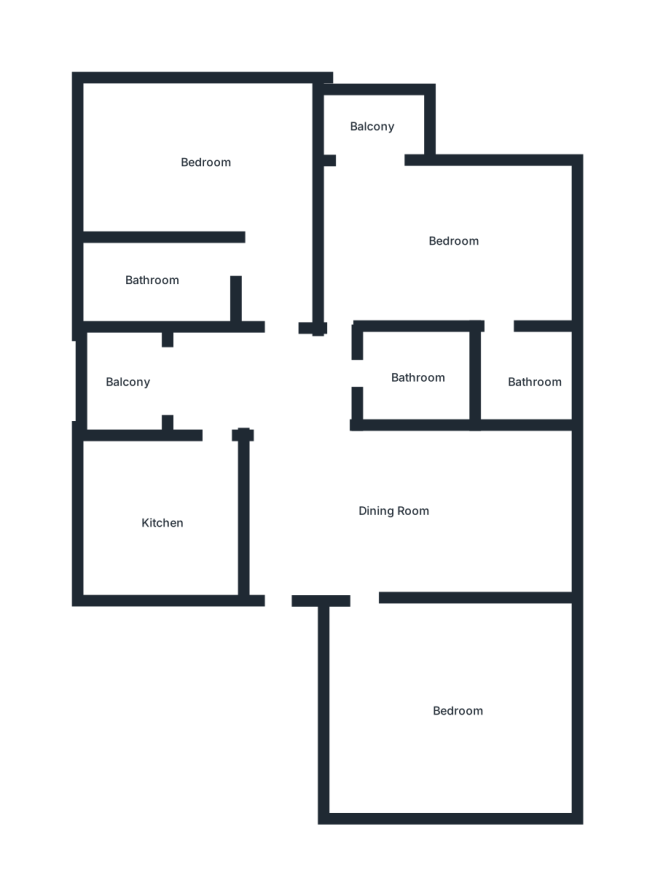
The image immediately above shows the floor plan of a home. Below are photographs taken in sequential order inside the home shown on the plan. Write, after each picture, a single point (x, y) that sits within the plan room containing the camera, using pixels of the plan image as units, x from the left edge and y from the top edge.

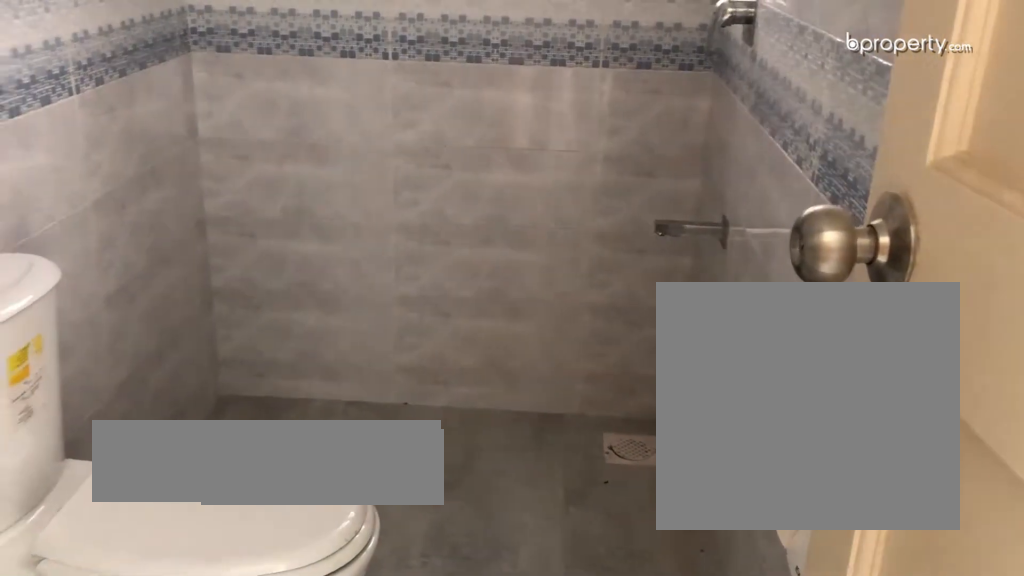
(152, 273)
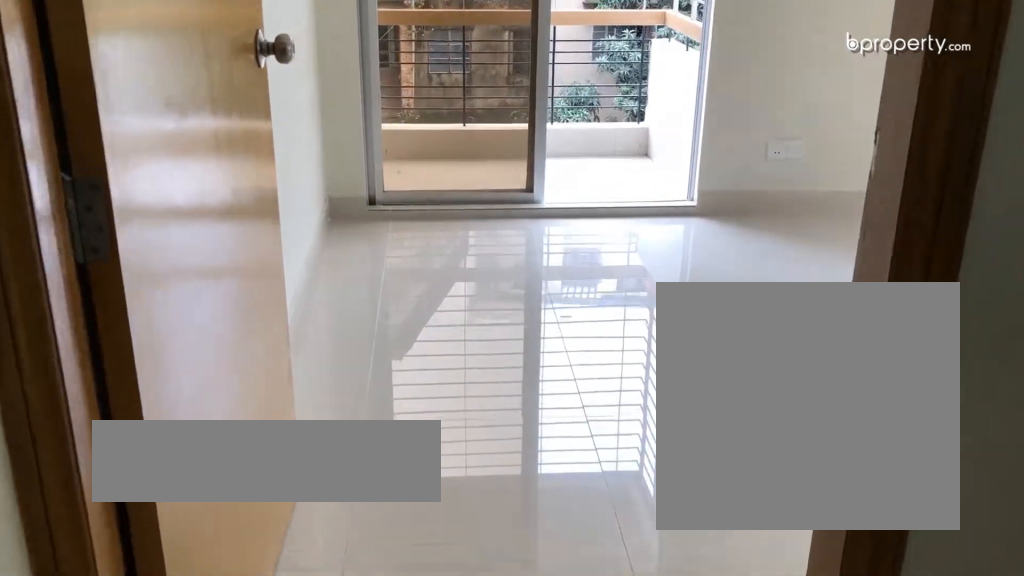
(453, 243)
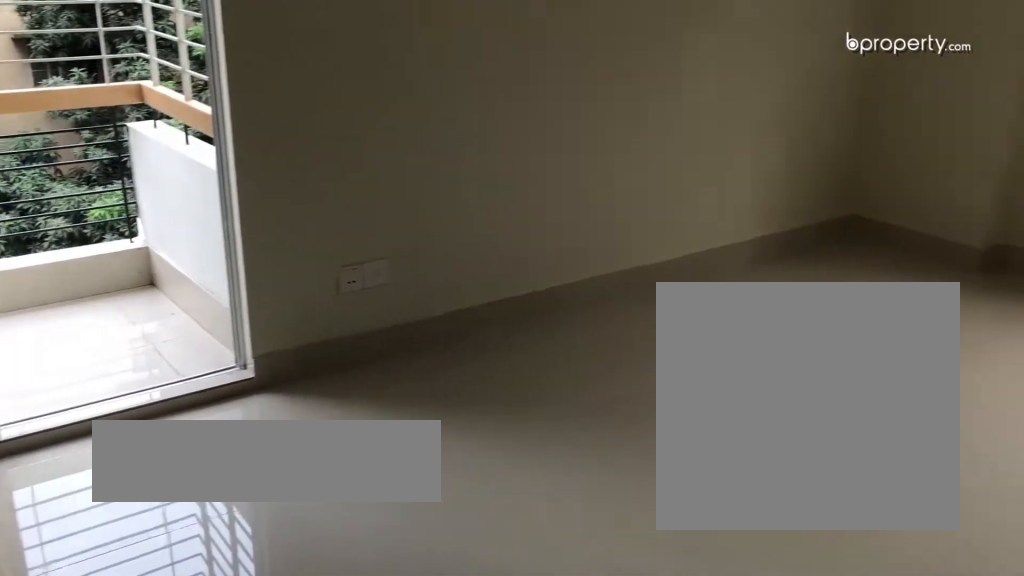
(453, 243)
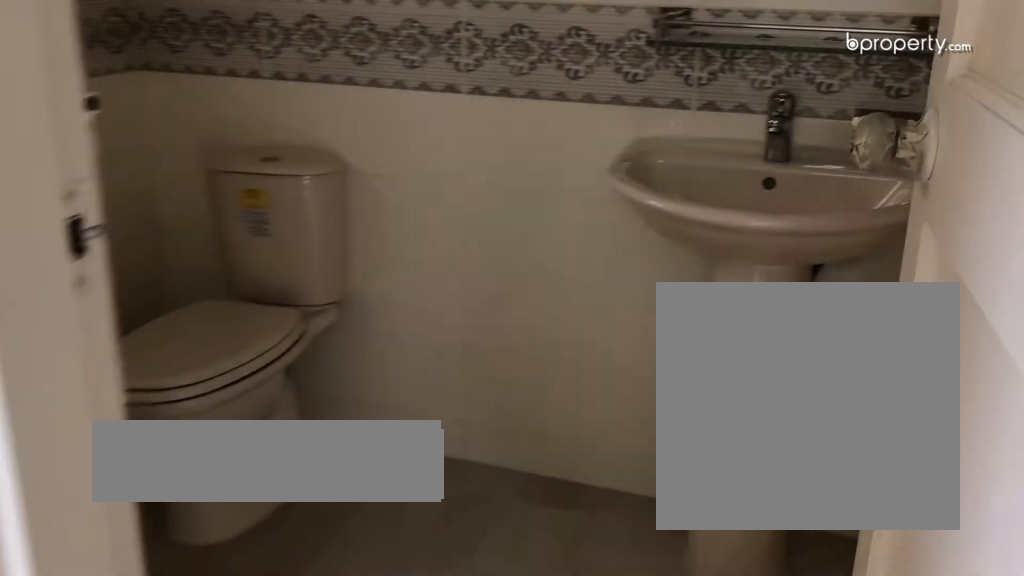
(531, 378)
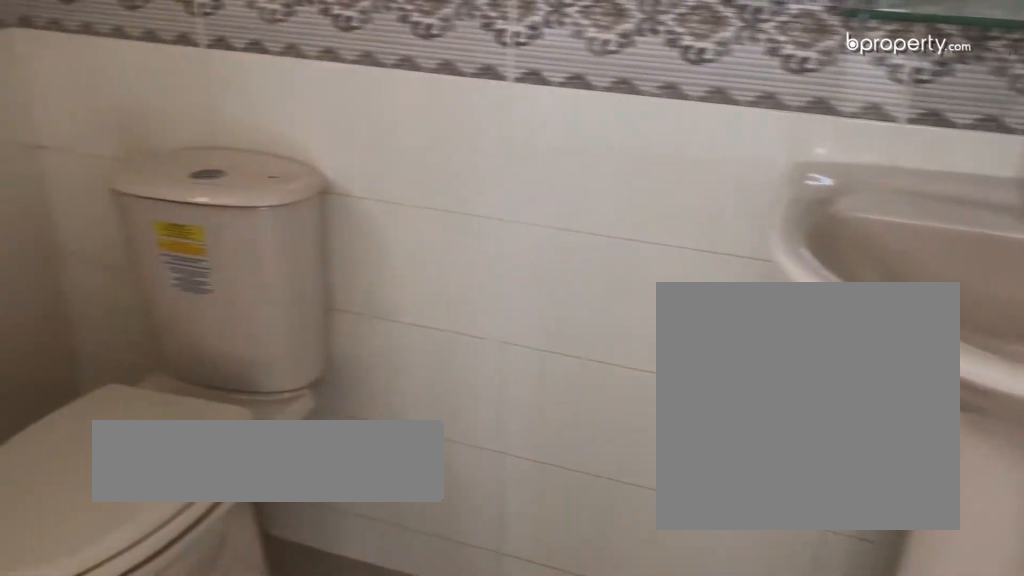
(531, 378)
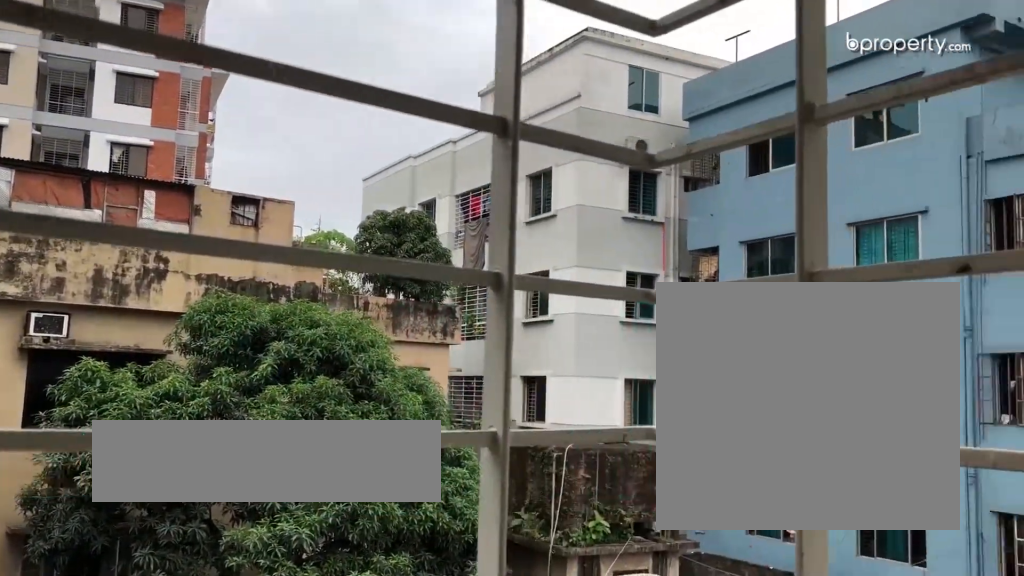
(375, 125)
